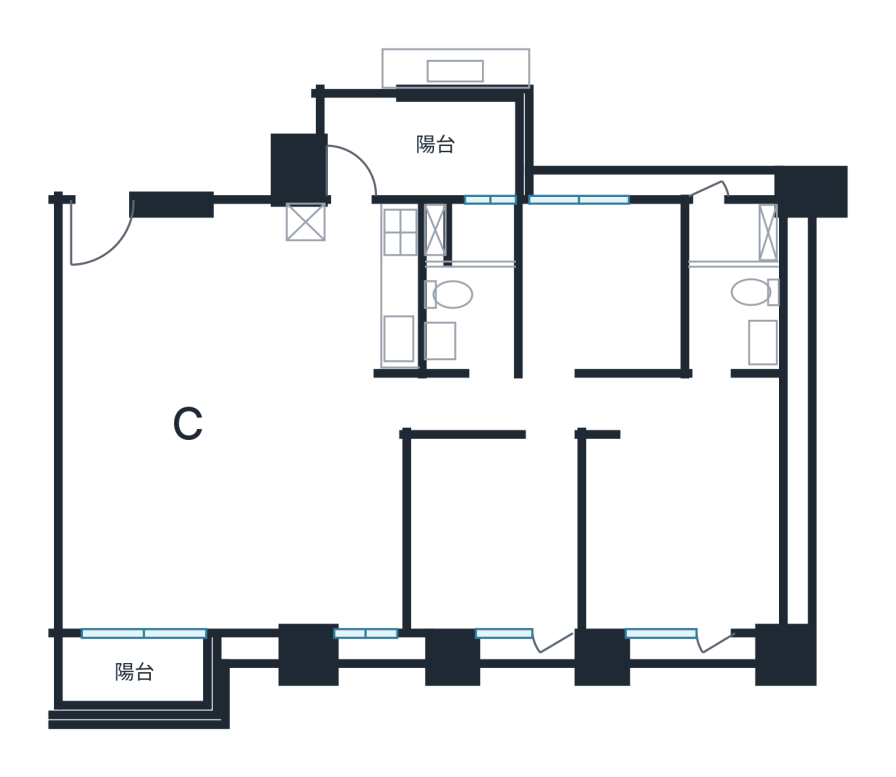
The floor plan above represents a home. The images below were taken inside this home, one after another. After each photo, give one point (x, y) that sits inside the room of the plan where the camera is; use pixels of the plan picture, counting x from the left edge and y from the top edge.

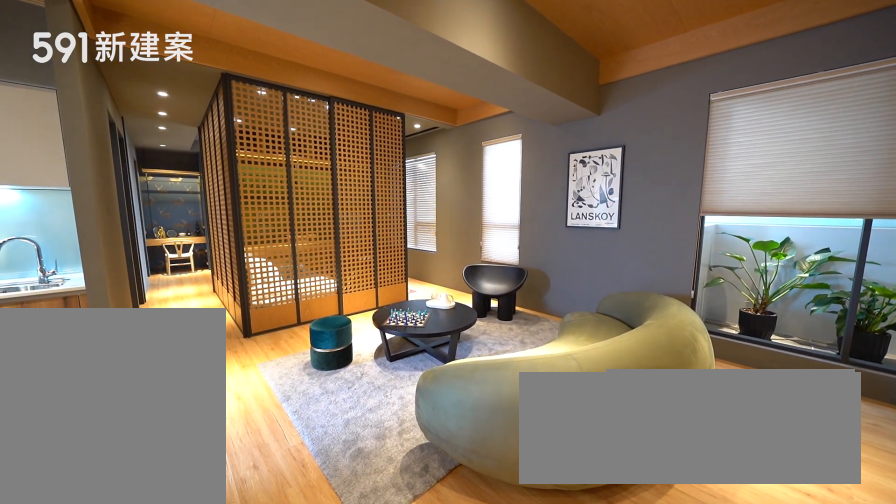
(236, 502)
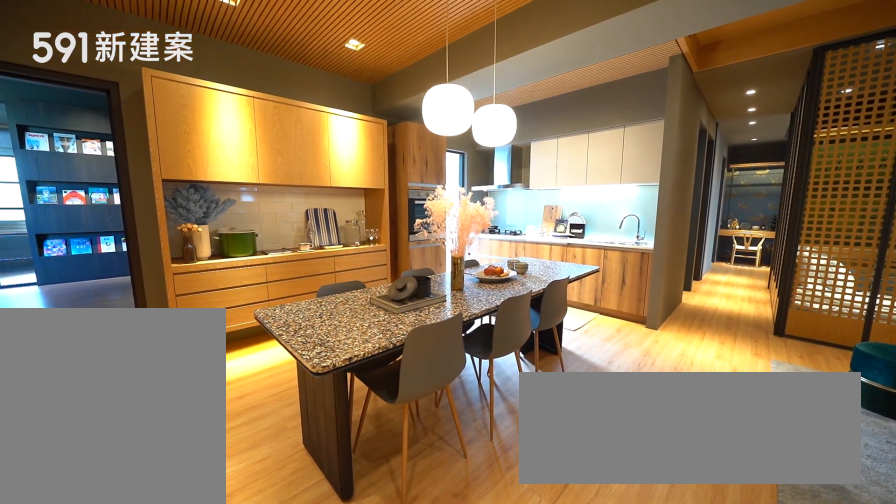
(233, 311)
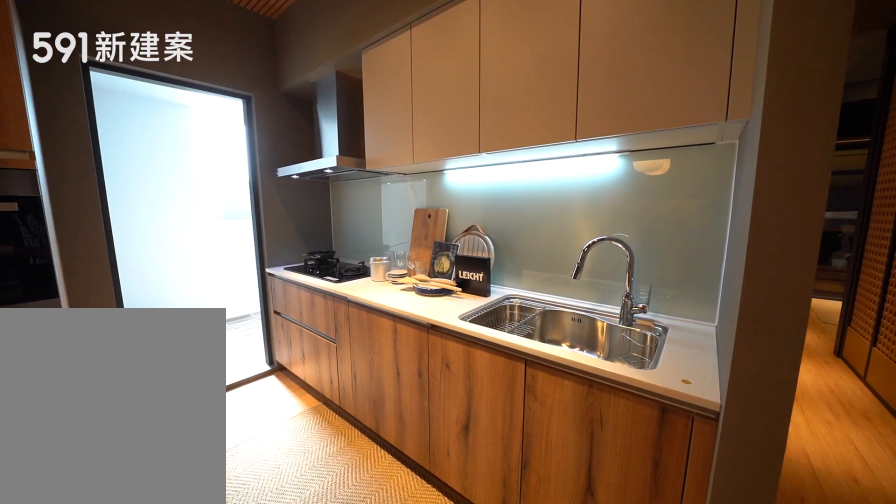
(355, 284)
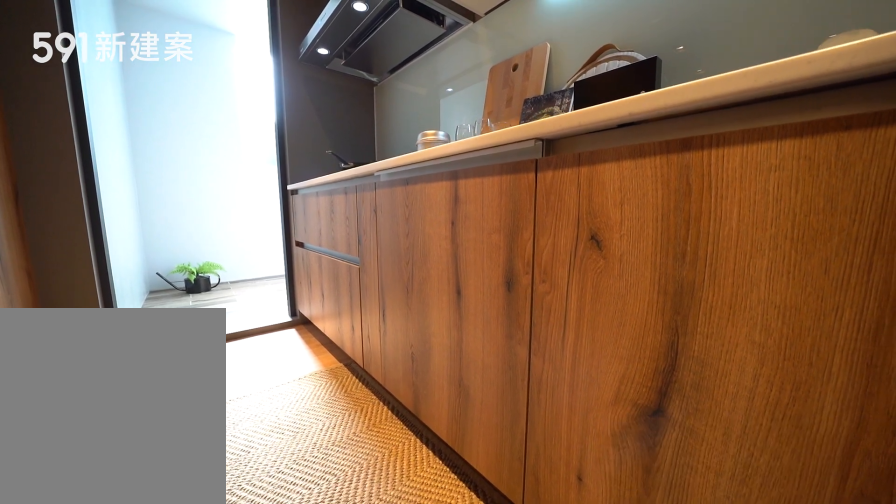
(355, 284)
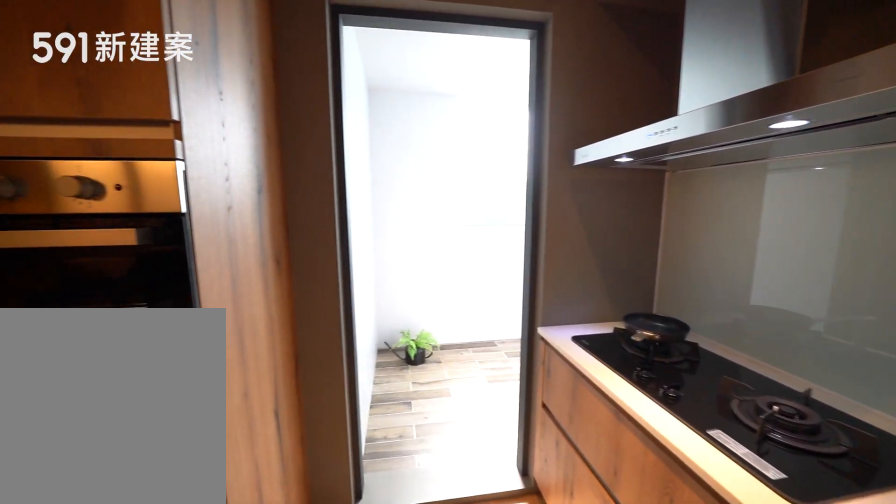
(355, 284)
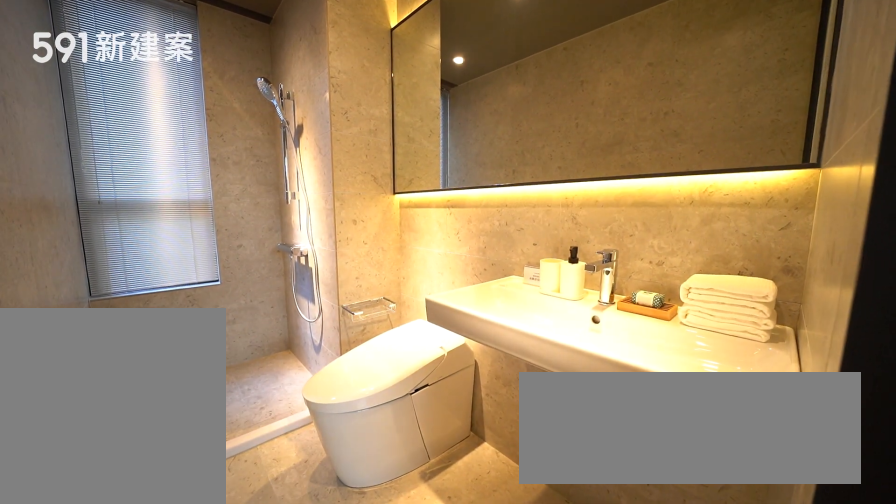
(734, 283)
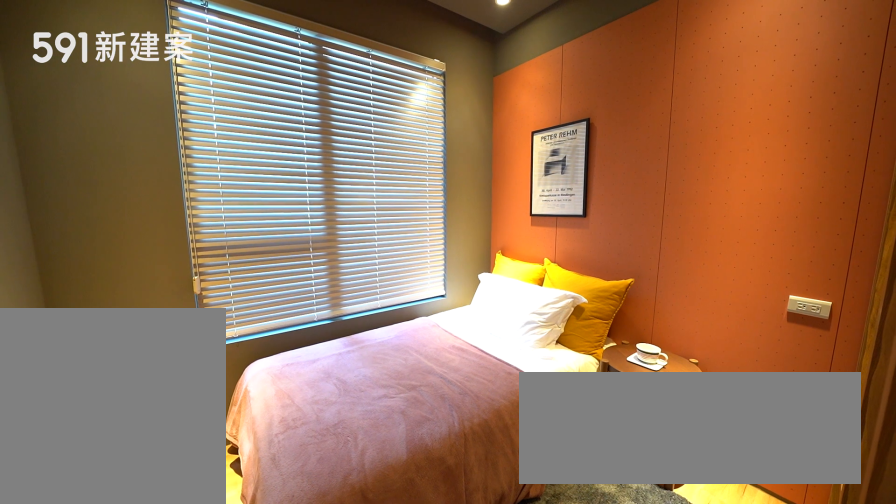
(609, 281)
